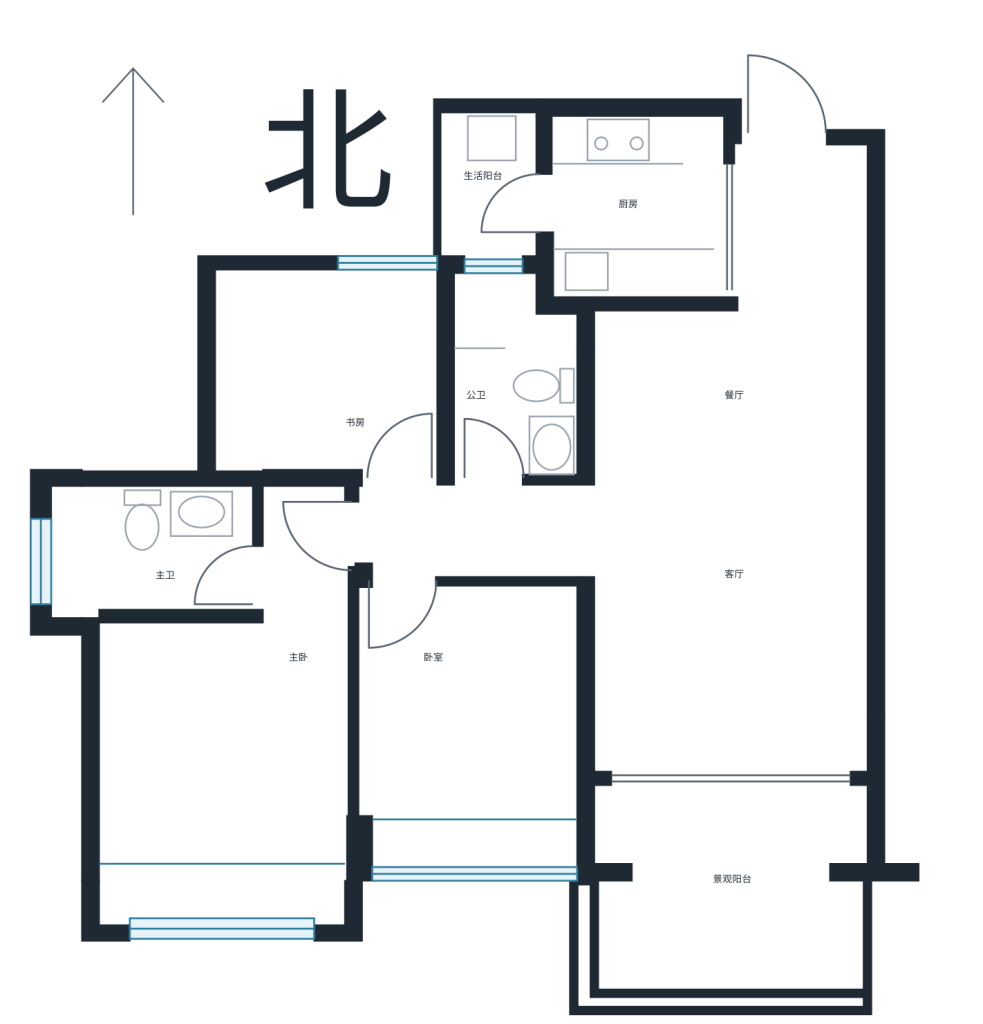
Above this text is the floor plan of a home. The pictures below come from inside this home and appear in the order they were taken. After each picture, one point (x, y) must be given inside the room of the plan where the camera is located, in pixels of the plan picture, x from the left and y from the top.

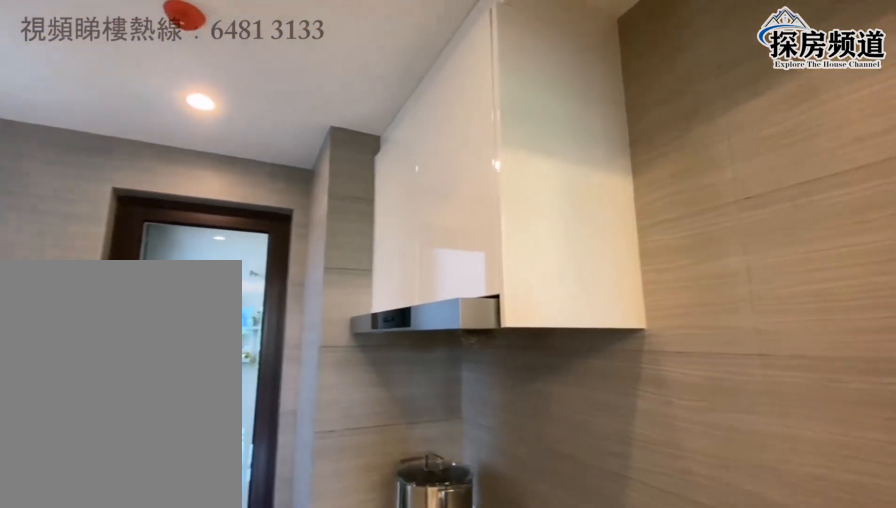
(661, 234)
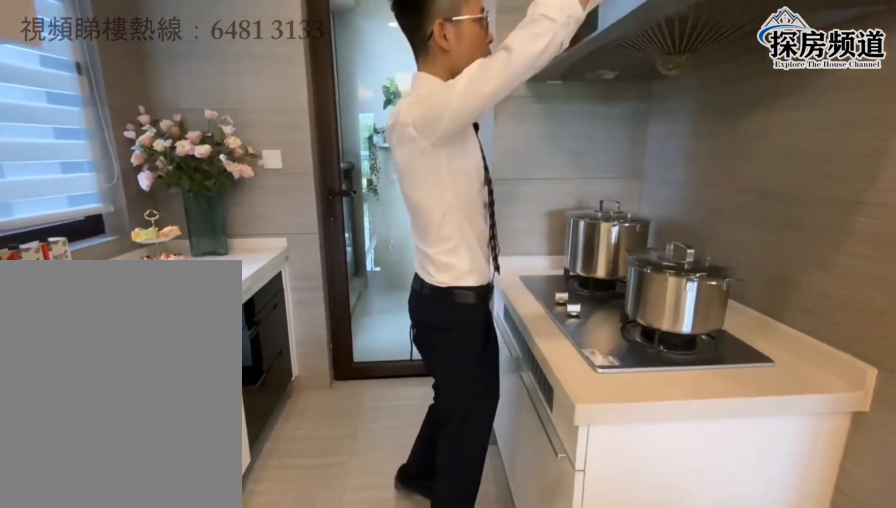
(663, 226)
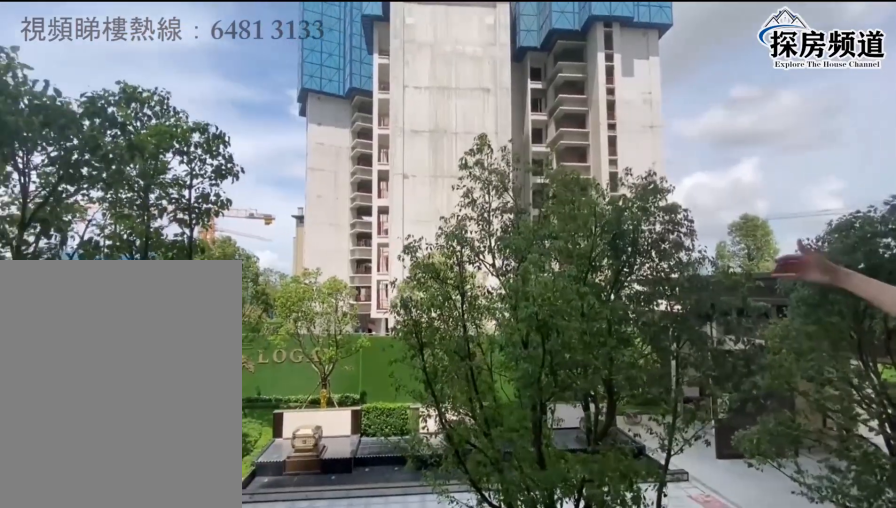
(727, 879)
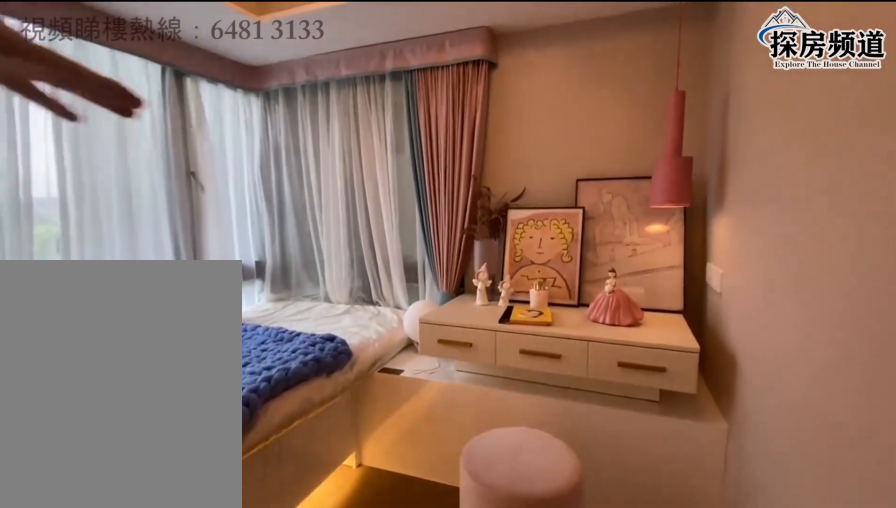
(346, 410)
